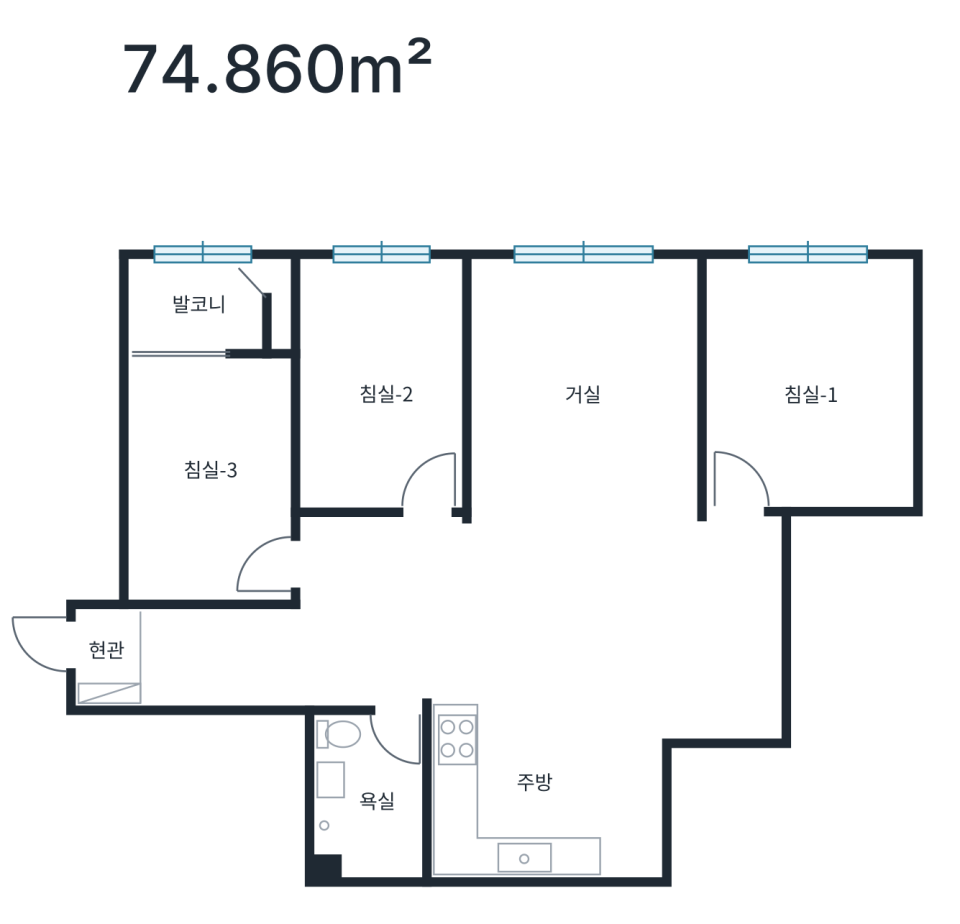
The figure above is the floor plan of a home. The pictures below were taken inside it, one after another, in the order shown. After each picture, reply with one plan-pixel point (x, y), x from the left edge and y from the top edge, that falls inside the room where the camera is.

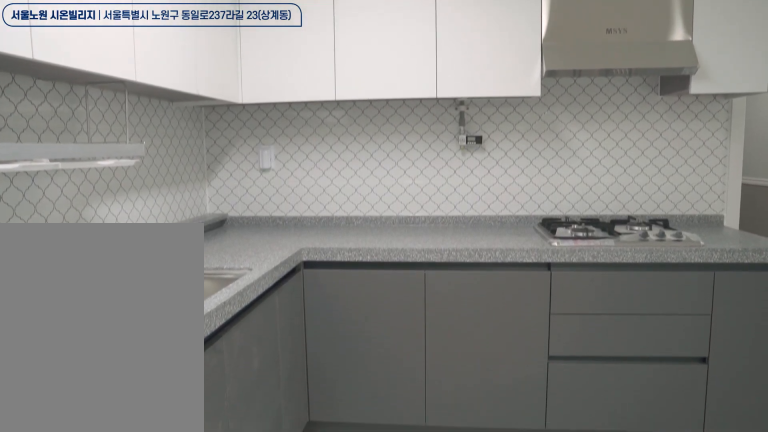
(552, 796)
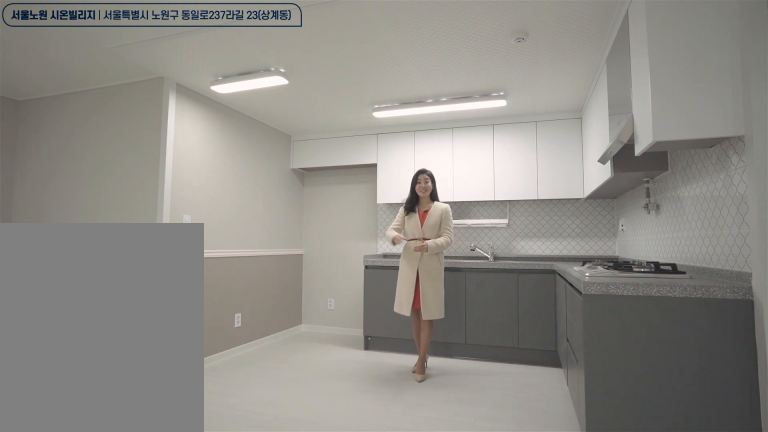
(552, 796)
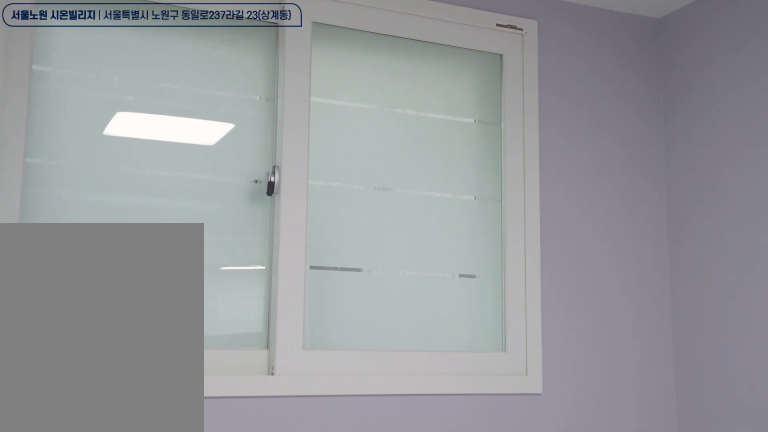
(381, 386)
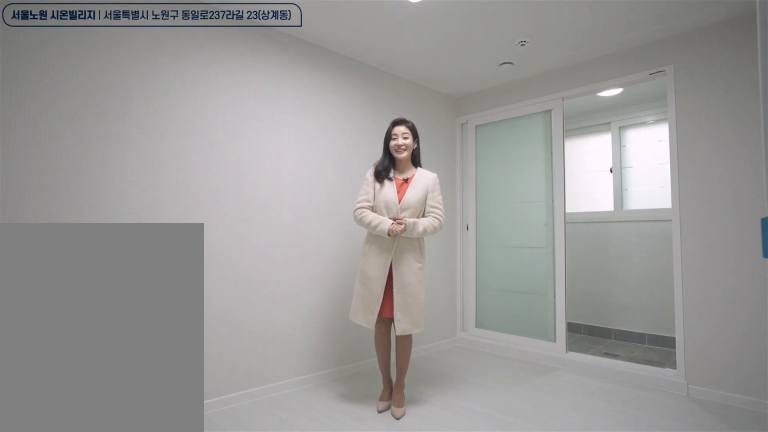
(208, 430)
